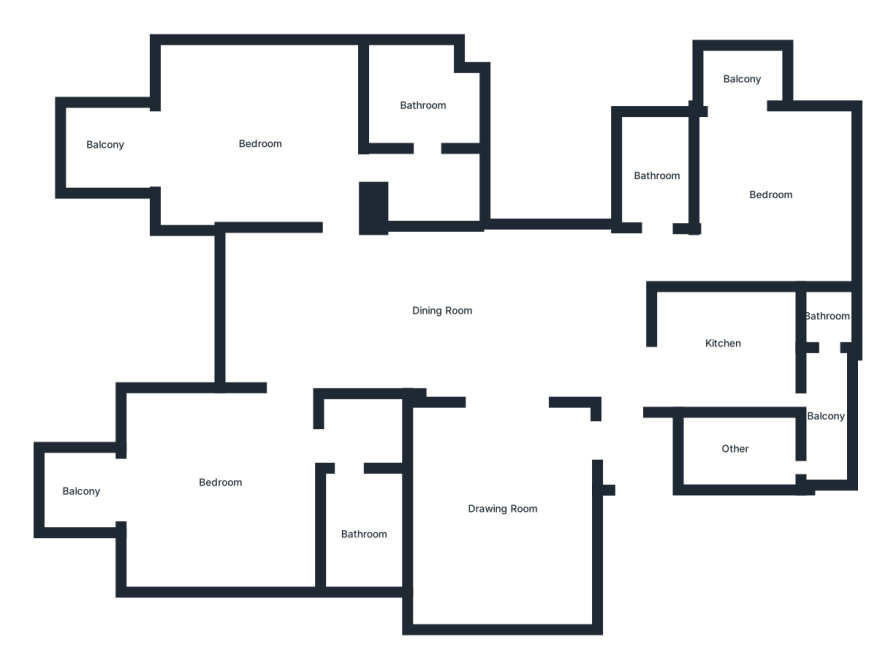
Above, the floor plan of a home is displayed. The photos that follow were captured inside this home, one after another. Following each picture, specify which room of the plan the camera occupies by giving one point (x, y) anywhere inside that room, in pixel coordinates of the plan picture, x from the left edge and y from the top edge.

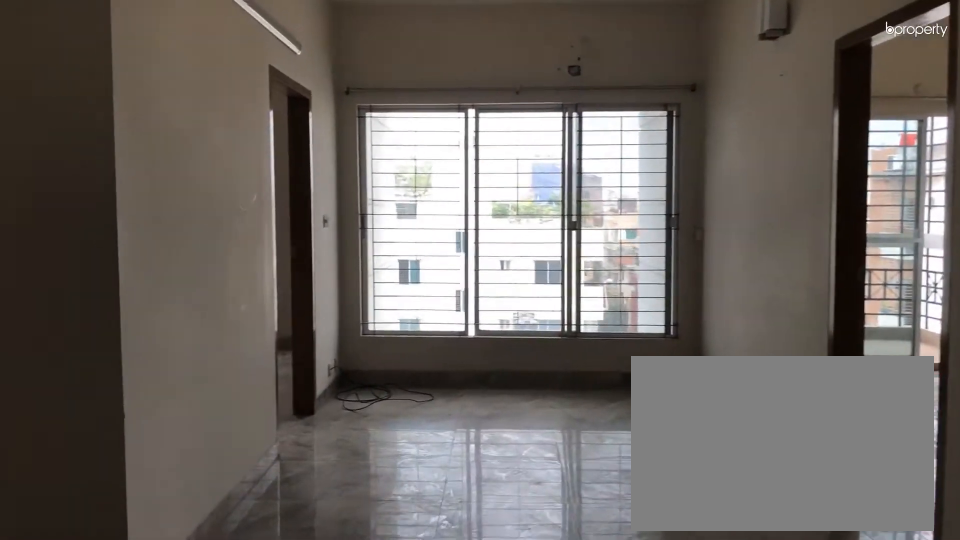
(441, 312)
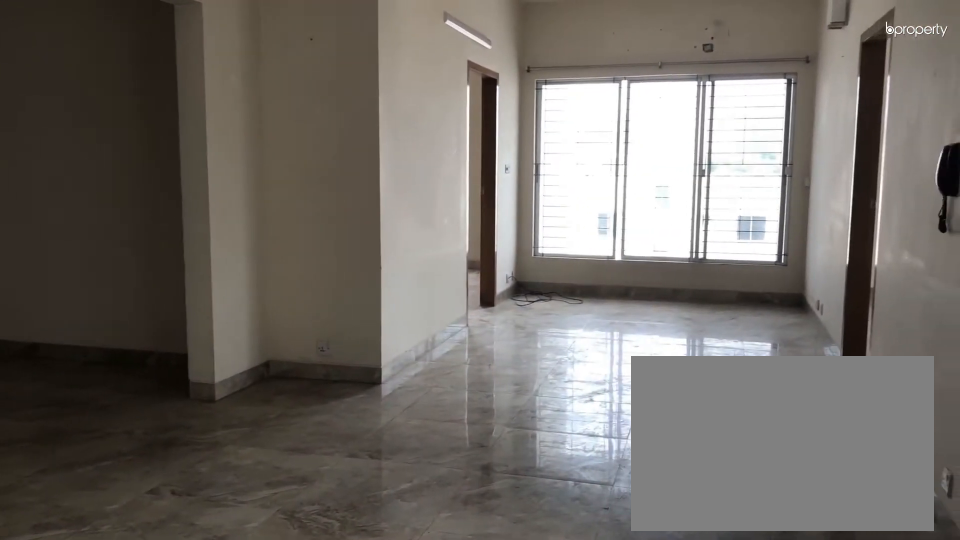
(441, 312)
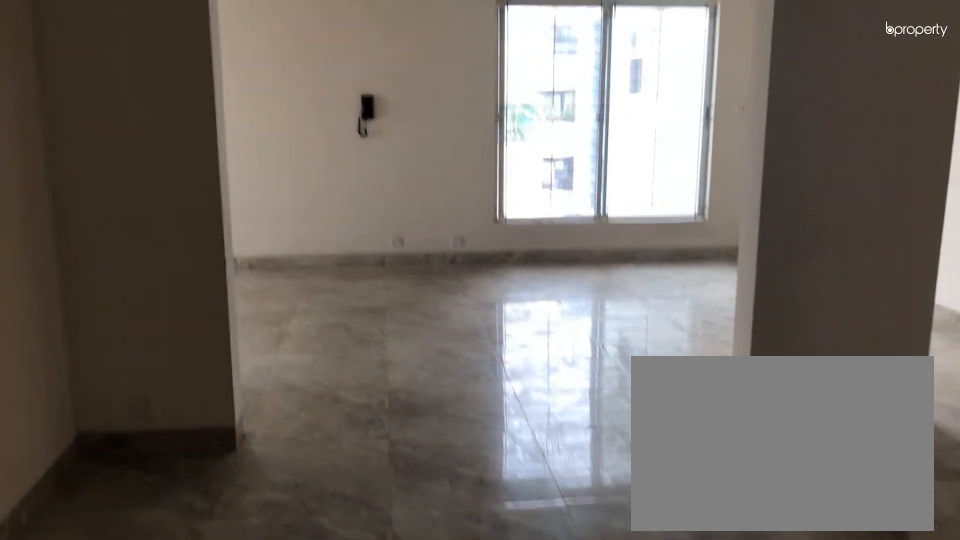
(500, 511)
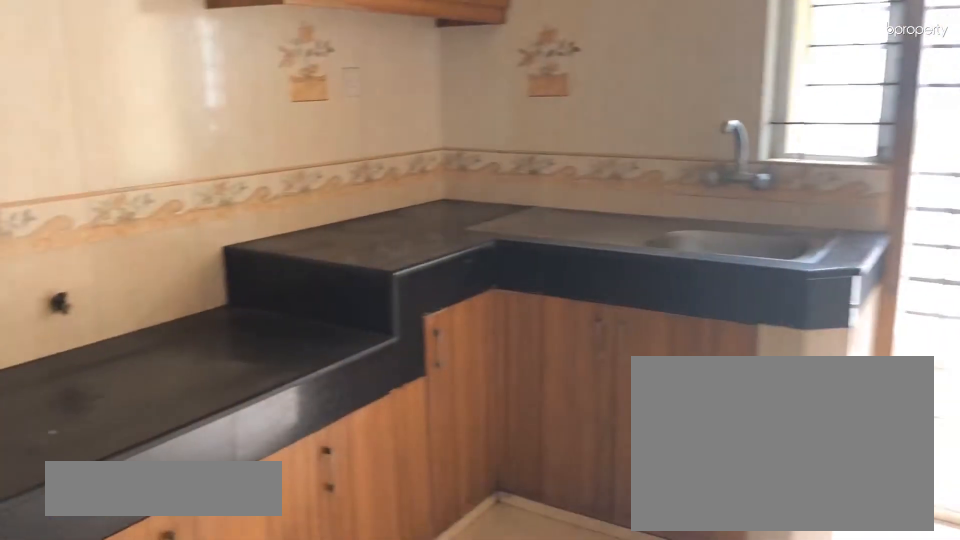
(721, 343)
